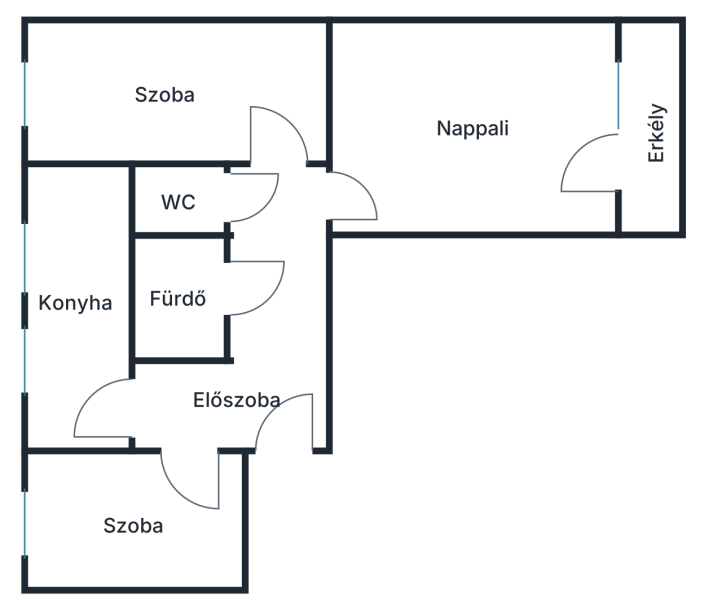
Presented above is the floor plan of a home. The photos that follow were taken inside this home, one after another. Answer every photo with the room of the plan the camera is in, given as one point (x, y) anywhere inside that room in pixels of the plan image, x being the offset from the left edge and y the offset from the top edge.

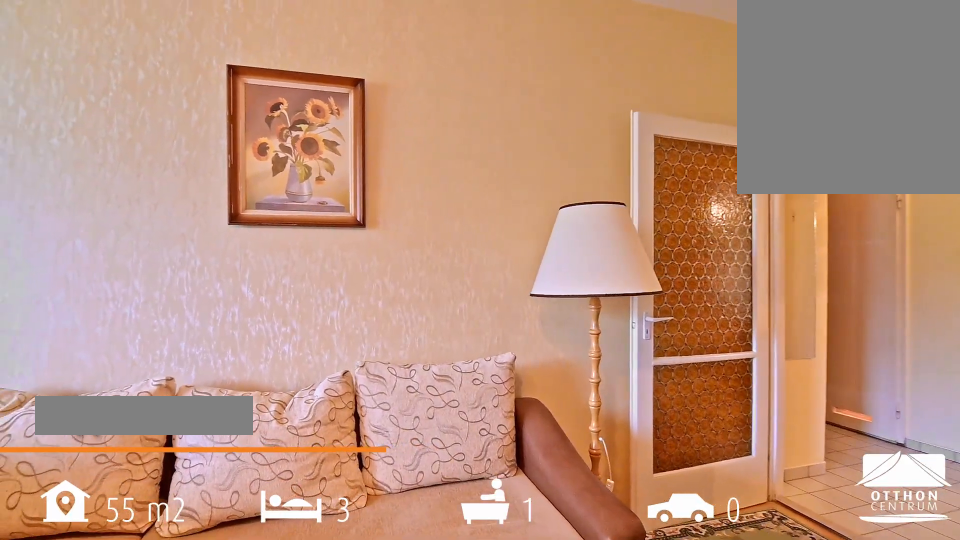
(481, 156)
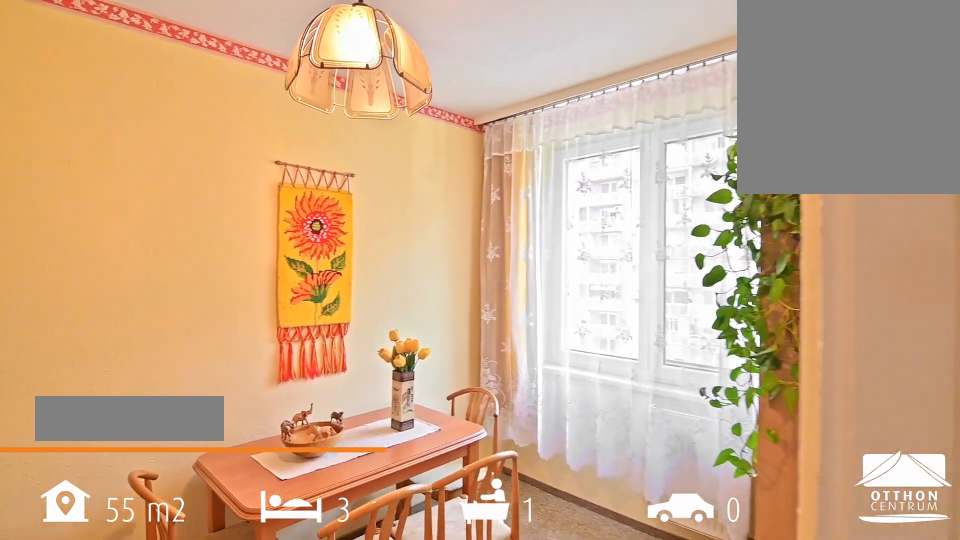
(116, 555)
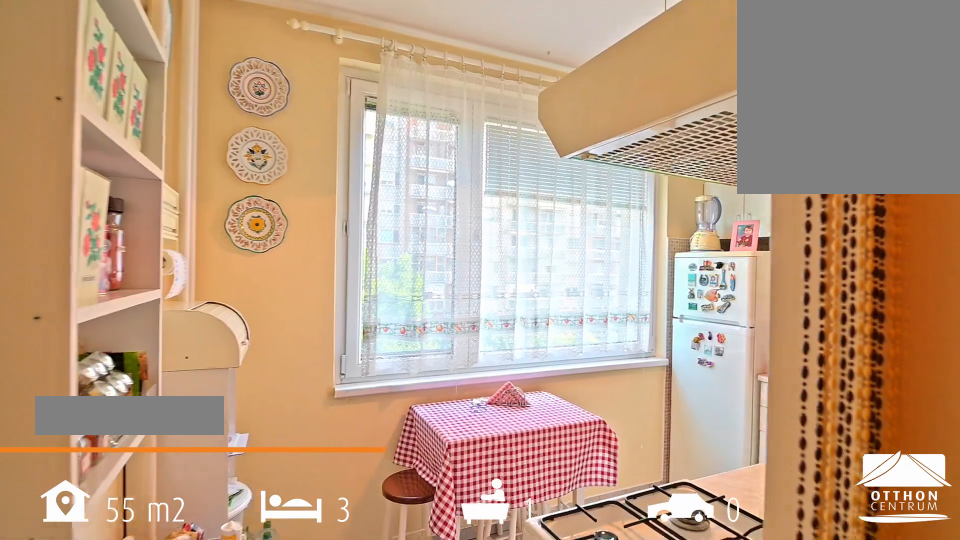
(83, 322)
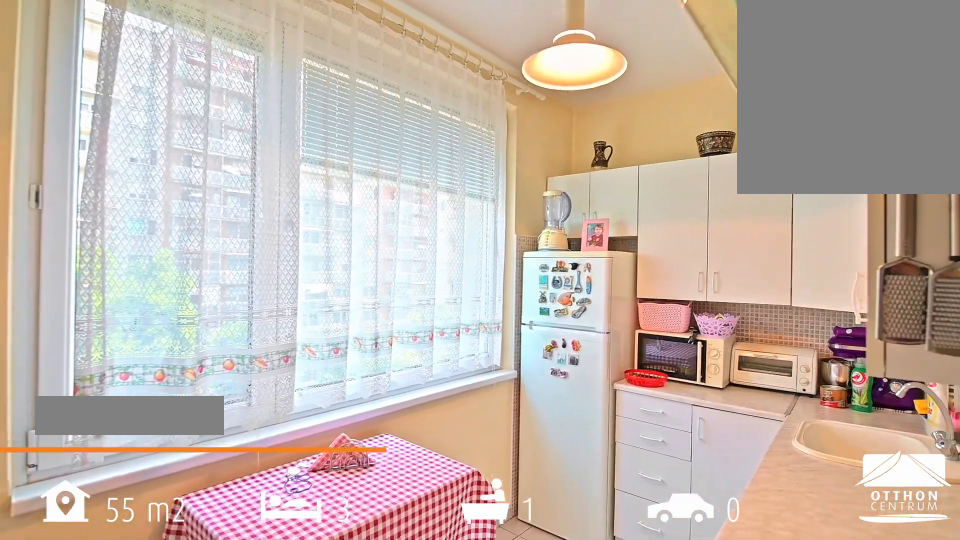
(83, 322)
